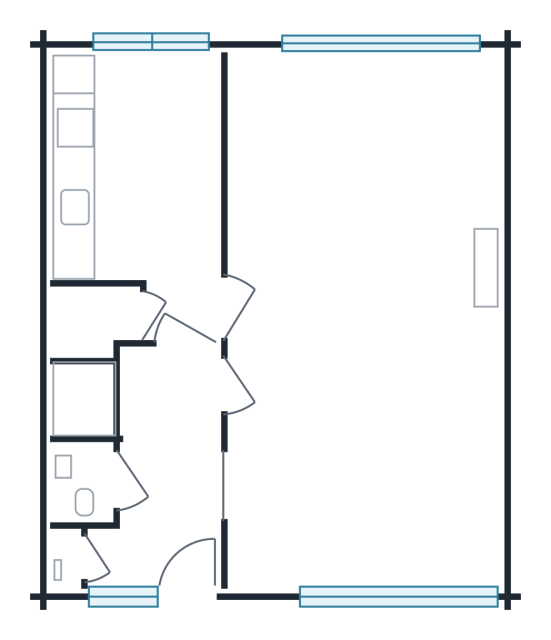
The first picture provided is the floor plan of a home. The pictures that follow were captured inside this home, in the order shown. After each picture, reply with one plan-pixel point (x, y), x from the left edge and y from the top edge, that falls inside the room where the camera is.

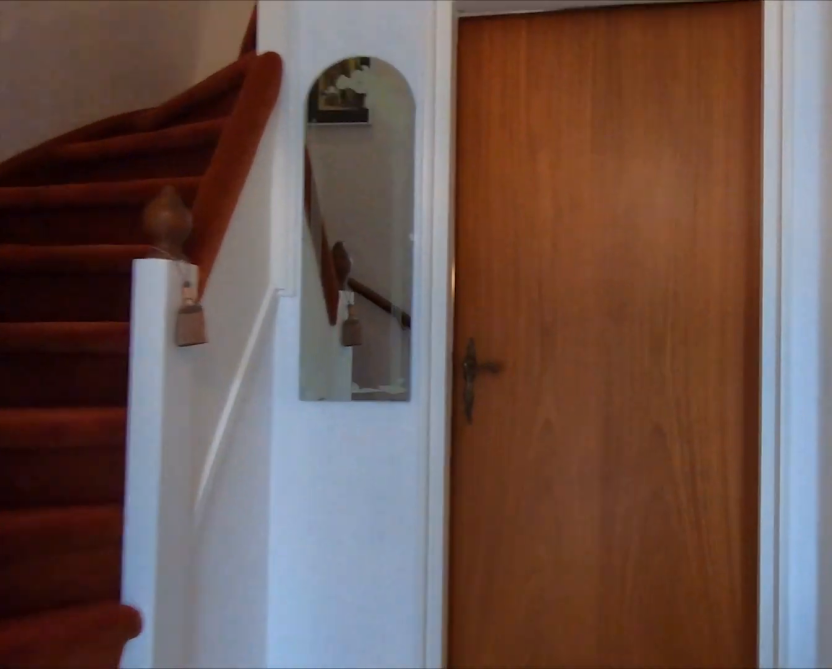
(165, 473)
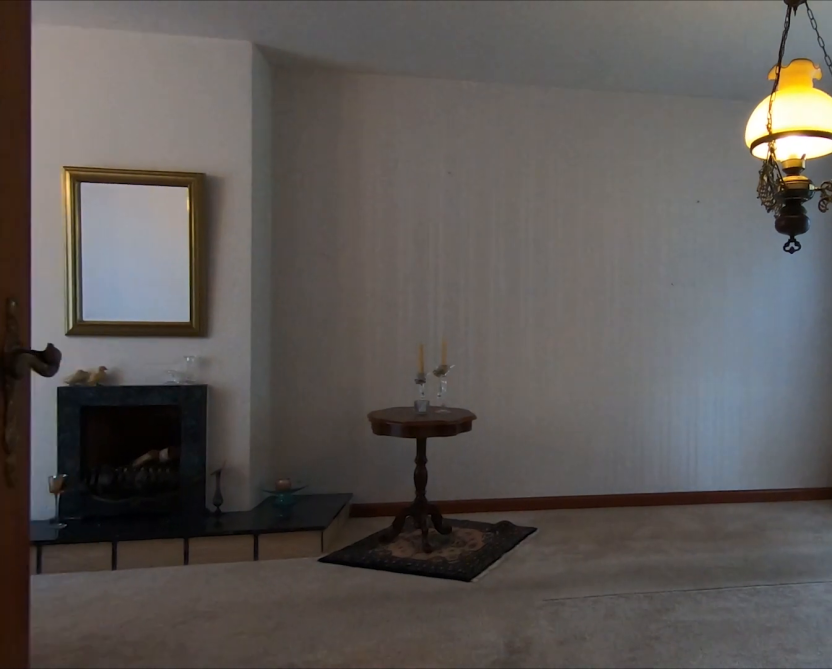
(249, 324)
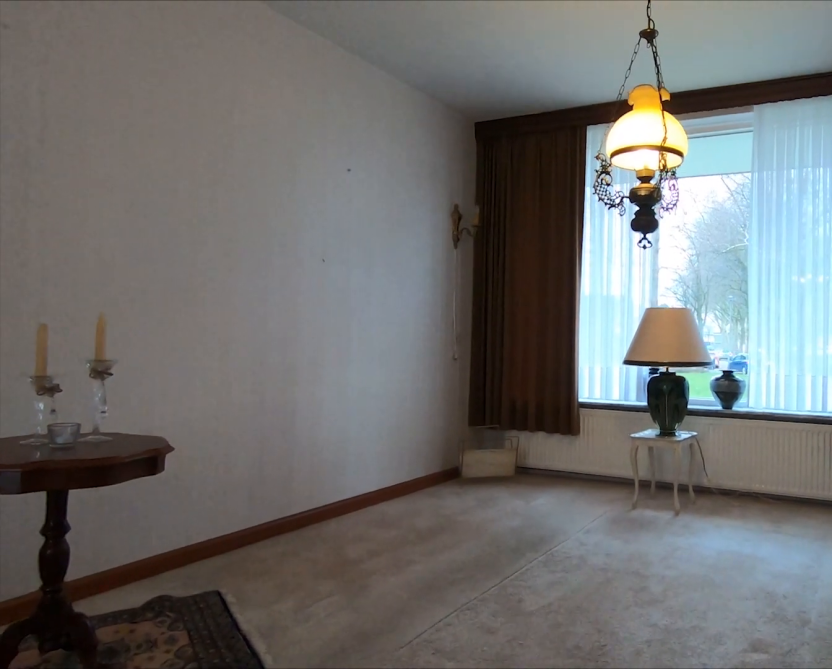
(245, 270)
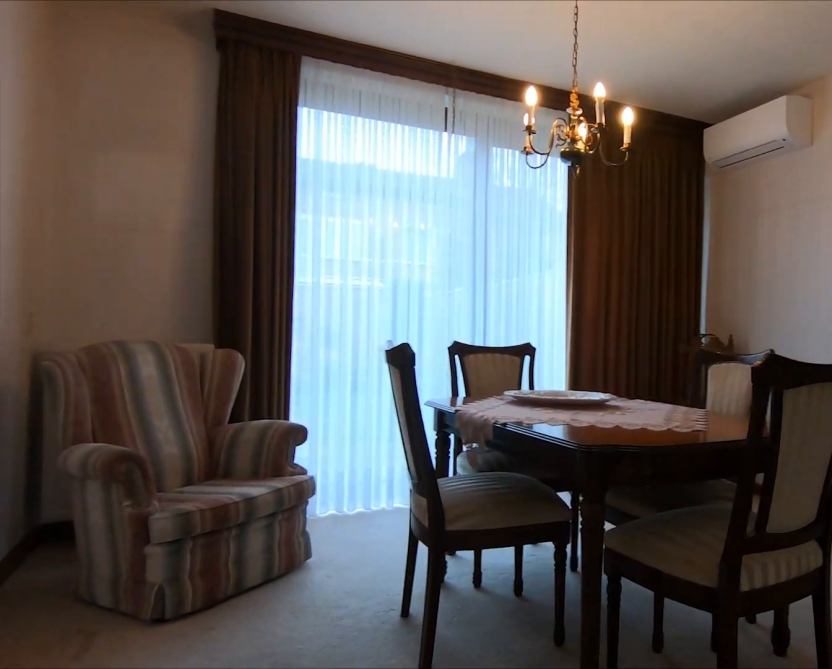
(255, 519)
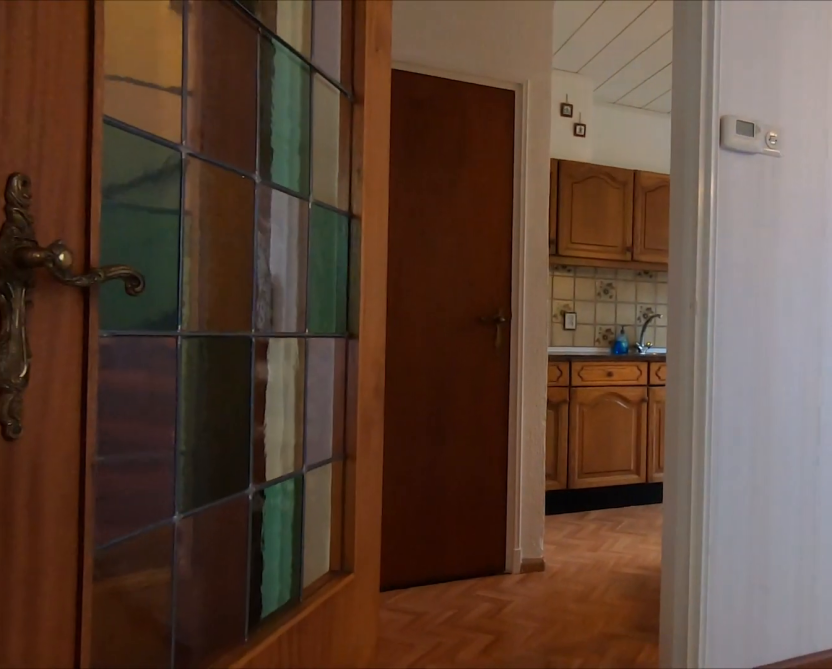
(479, 400)
